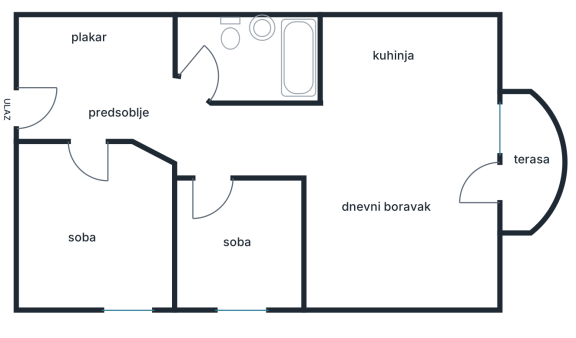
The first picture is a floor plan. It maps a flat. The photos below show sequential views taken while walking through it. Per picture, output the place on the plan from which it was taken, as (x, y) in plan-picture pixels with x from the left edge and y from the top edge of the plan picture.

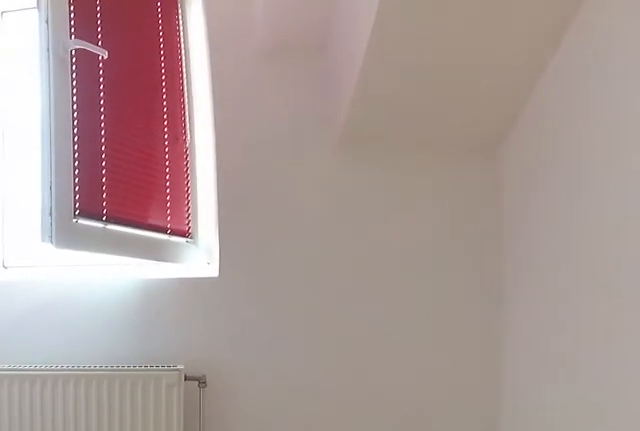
(209, 224)
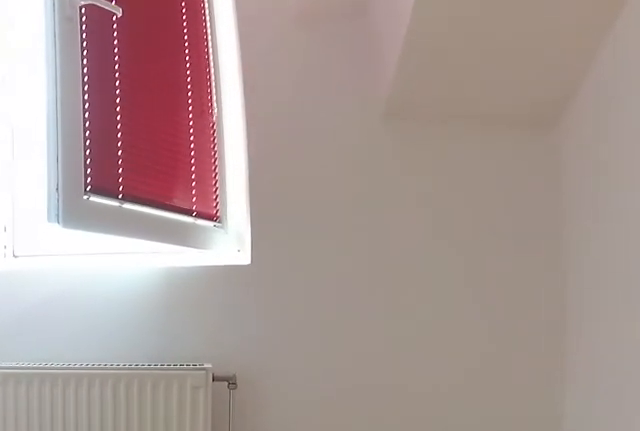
(209, 232)
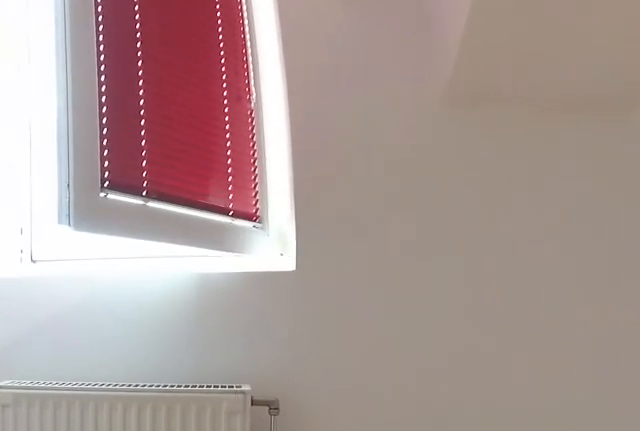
(209, 239)
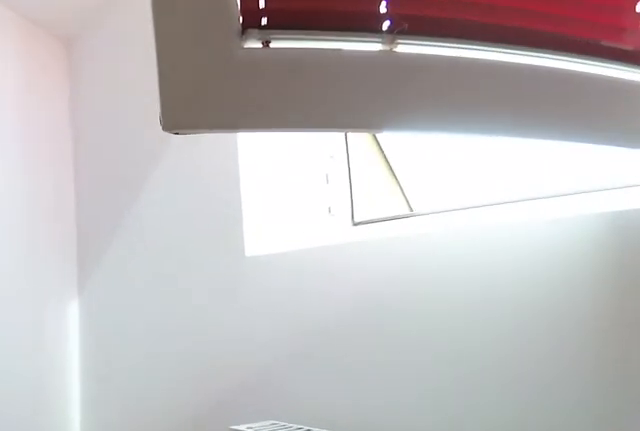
(201, 257)
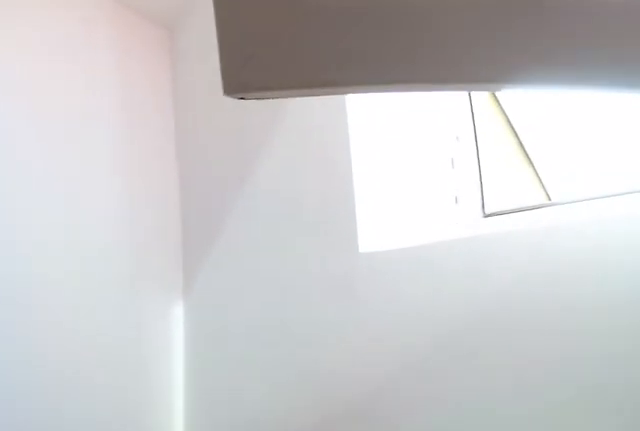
(199, 259)
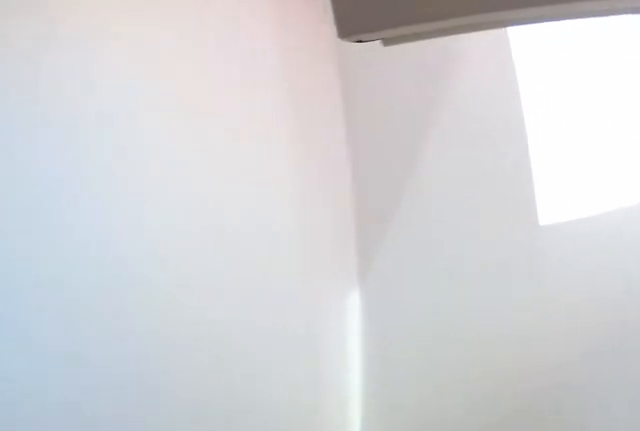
(198, 263)
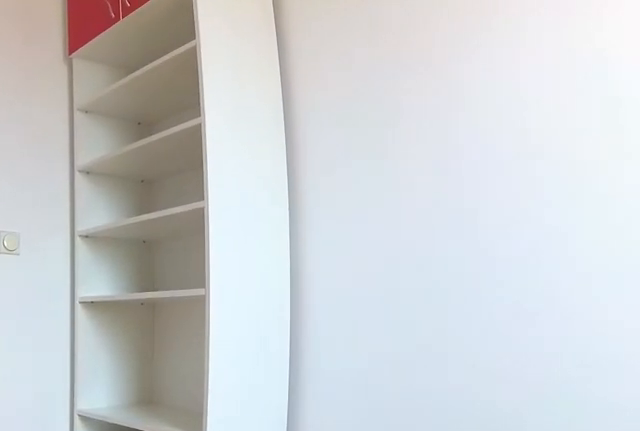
(208, 269)
